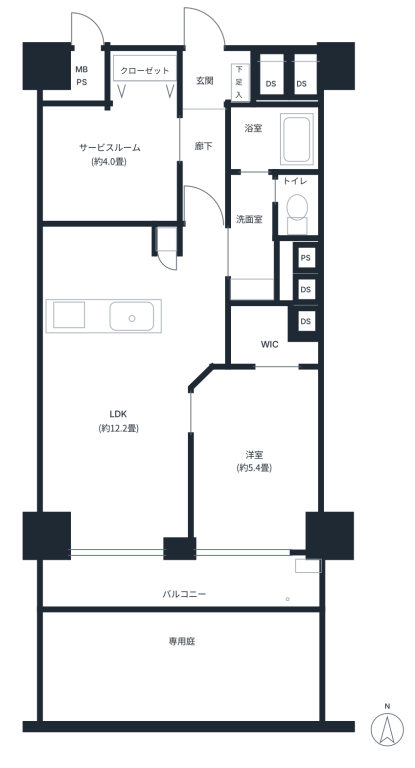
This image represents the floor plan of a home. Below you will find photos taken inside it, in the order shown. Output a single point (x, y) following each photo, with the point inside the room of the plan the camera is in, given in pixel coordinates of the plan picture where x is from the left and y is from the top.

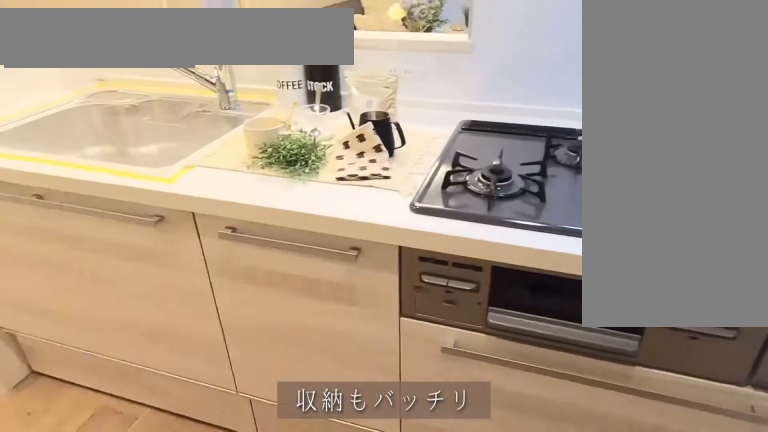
(110, 262)
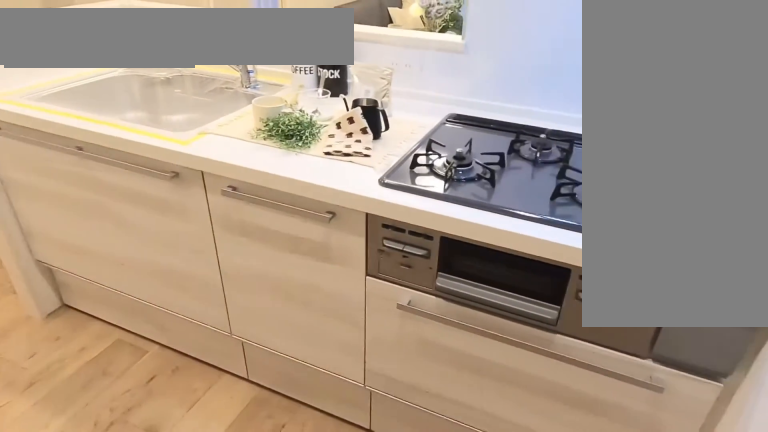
(110, 263)
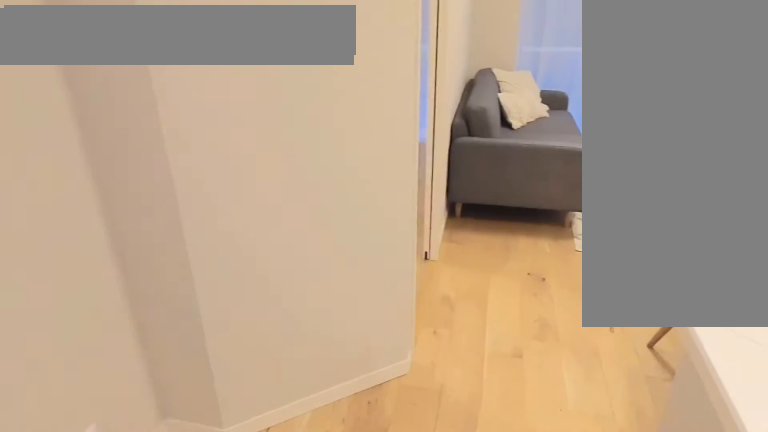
(122, 428)
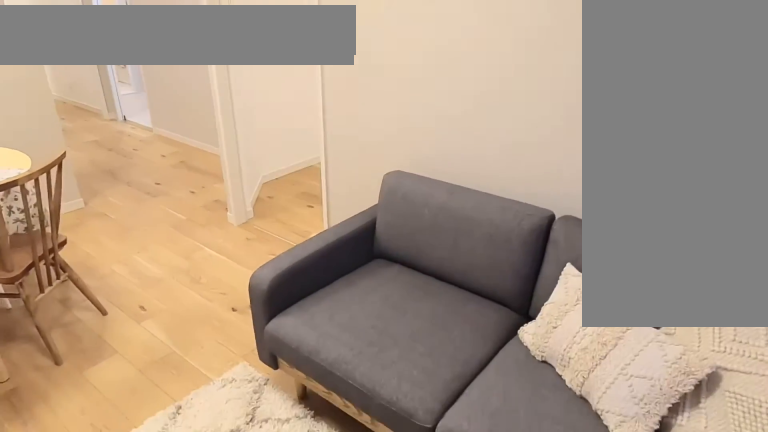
(122, 429)
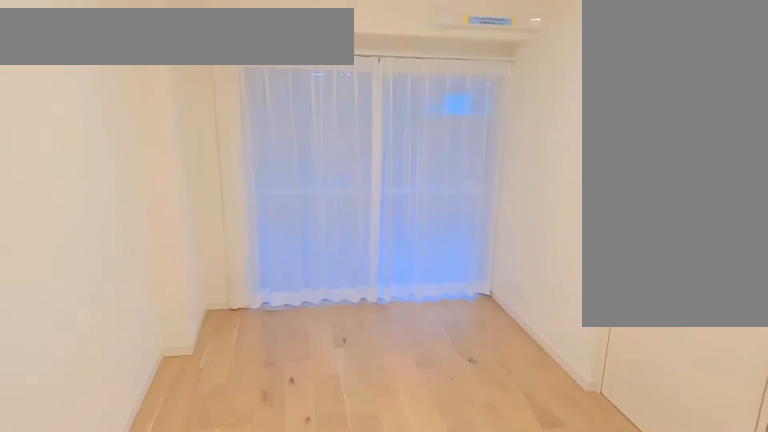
(263, 457)
